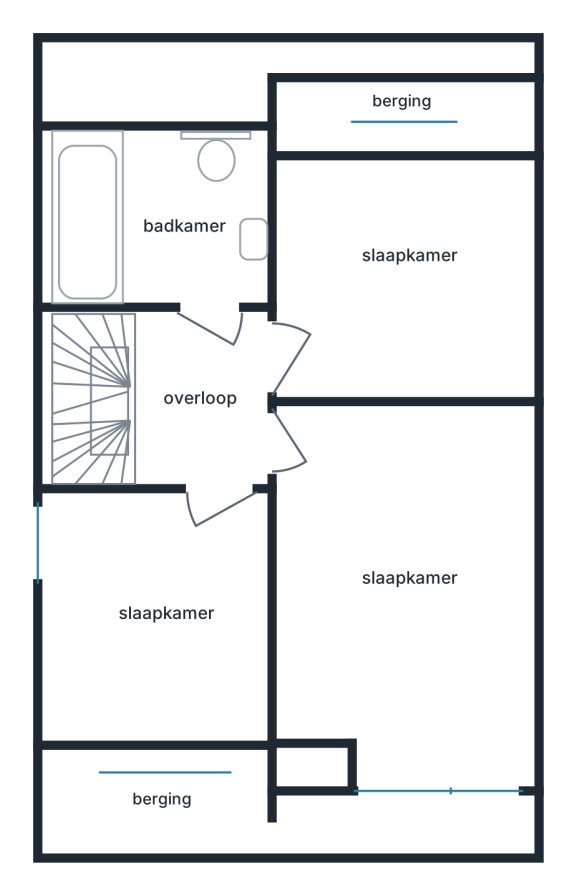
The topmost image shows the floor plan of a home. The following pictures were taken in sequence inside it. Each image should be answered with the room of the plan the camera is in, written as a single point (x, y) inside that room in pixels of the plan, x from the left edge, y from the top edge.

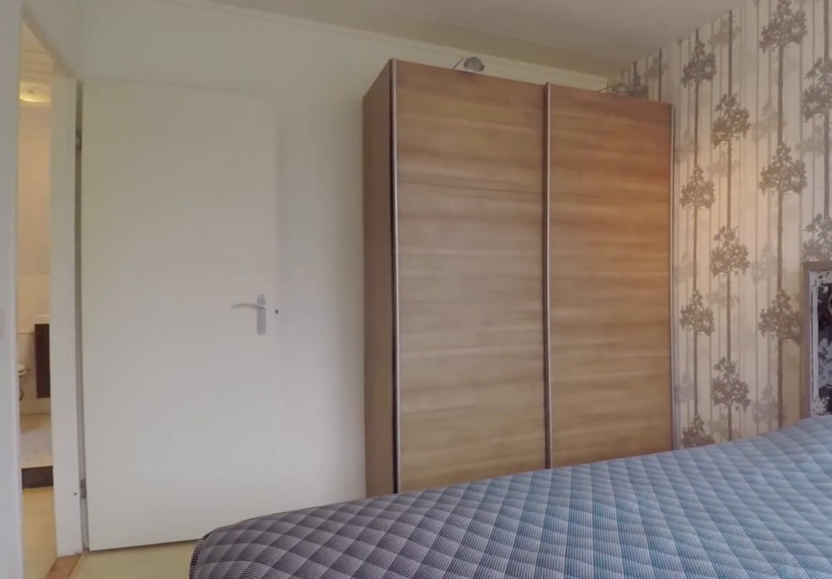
(404, 591)
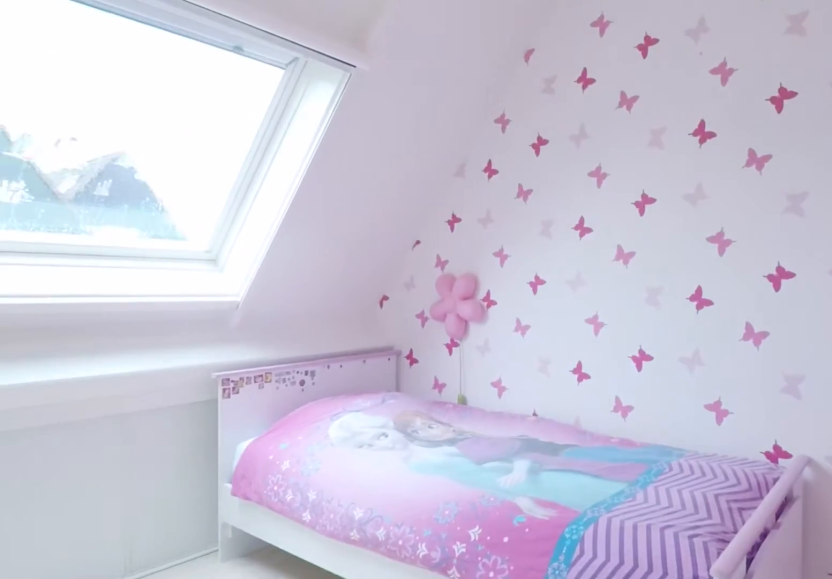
(401, 274)
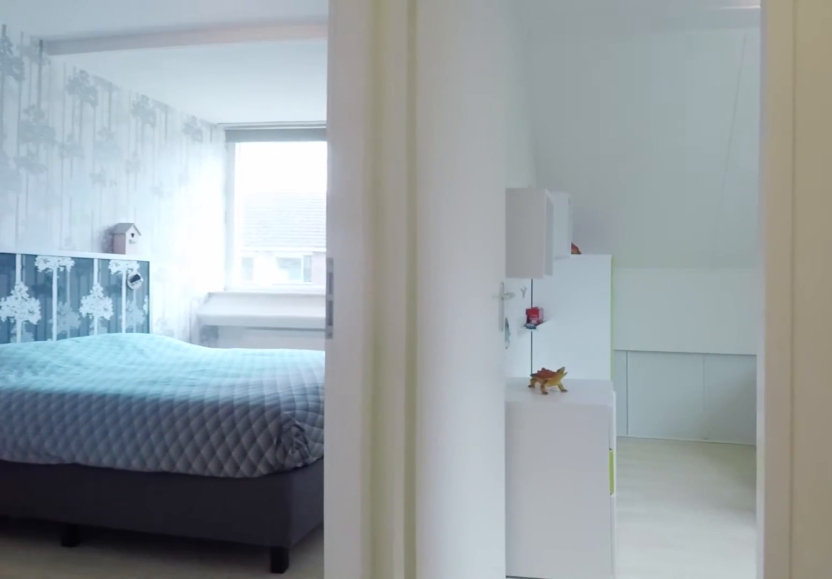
(201, 399)
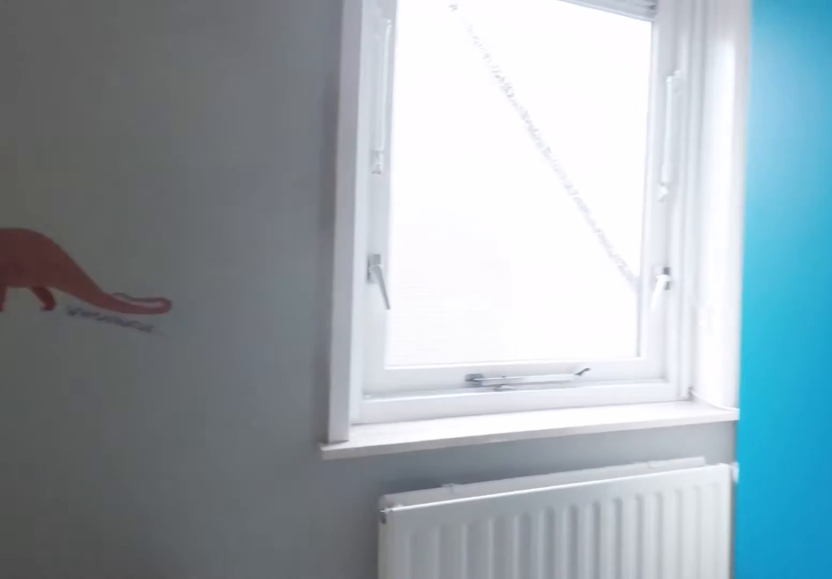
(161, 619)
